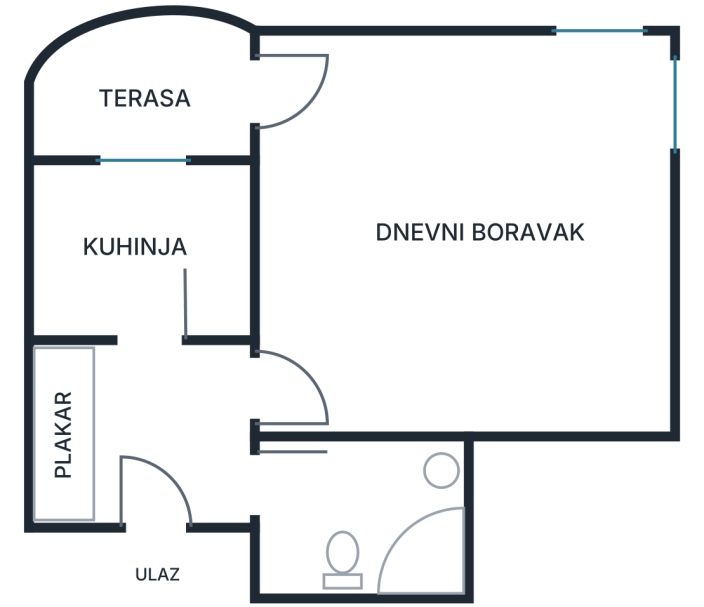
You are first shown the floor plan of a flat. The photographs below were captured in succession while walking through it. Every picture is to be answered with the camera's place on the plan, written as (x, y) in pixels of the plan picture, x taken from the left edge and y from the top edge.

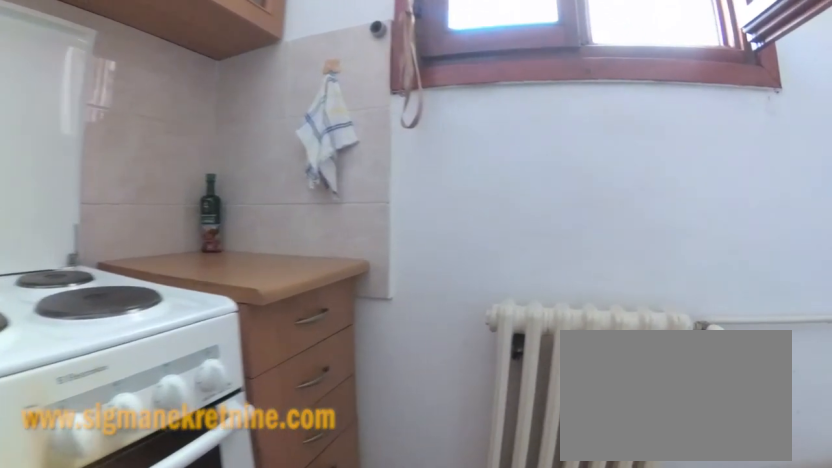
(157, 284)
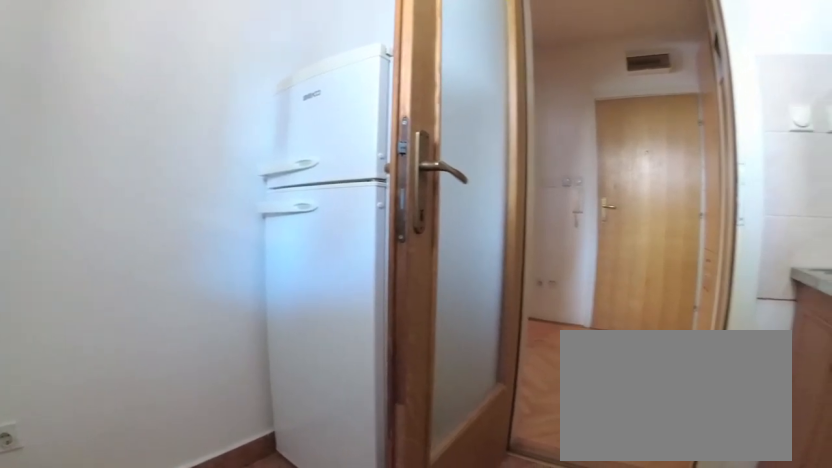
(148, 204)
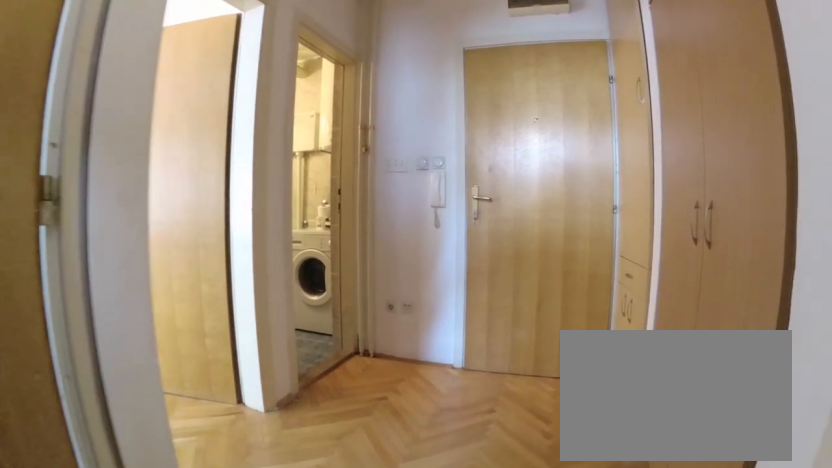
(157, 293)
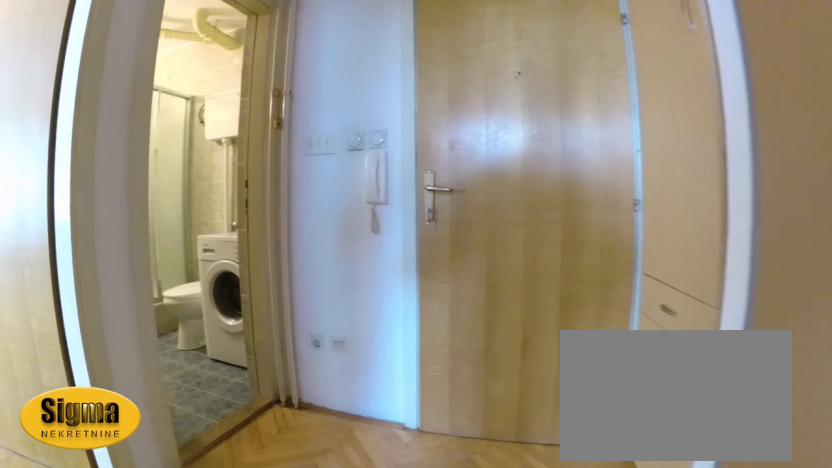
(156, 358)
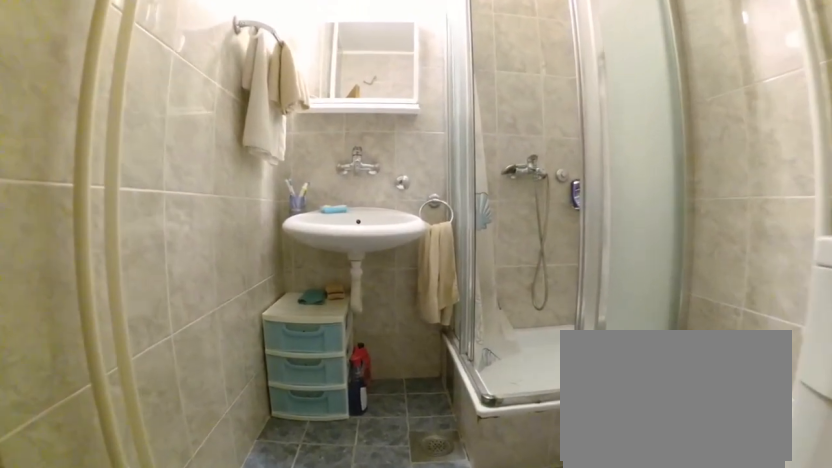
(287, 475)
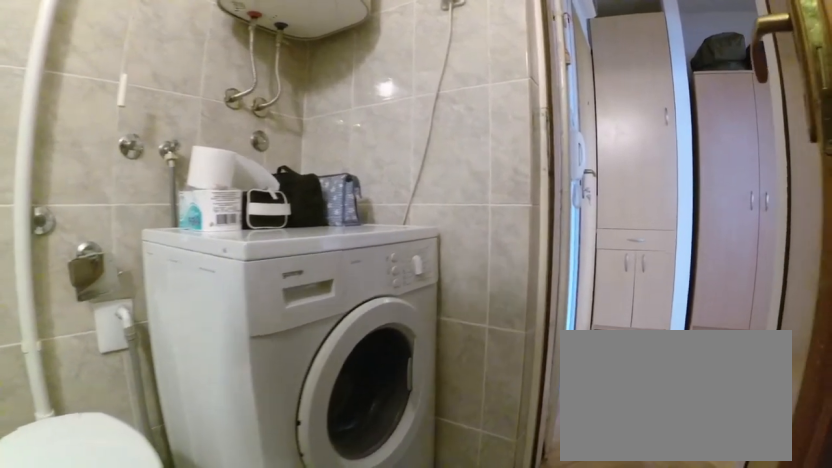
(411, 472)
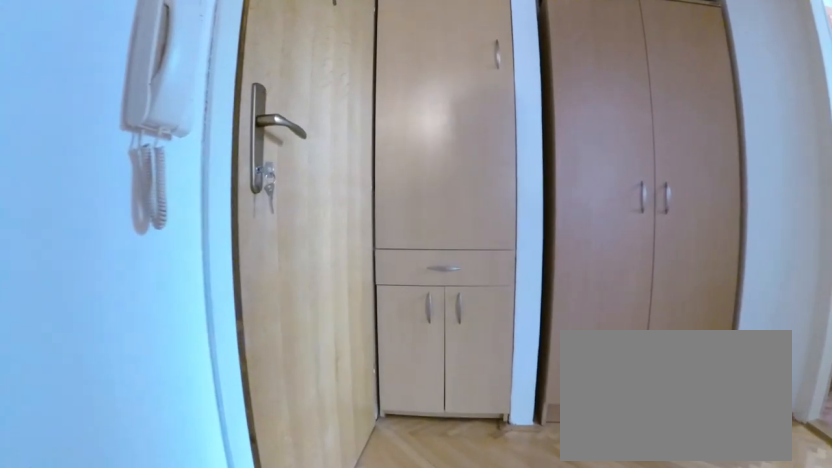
(255, 471)
